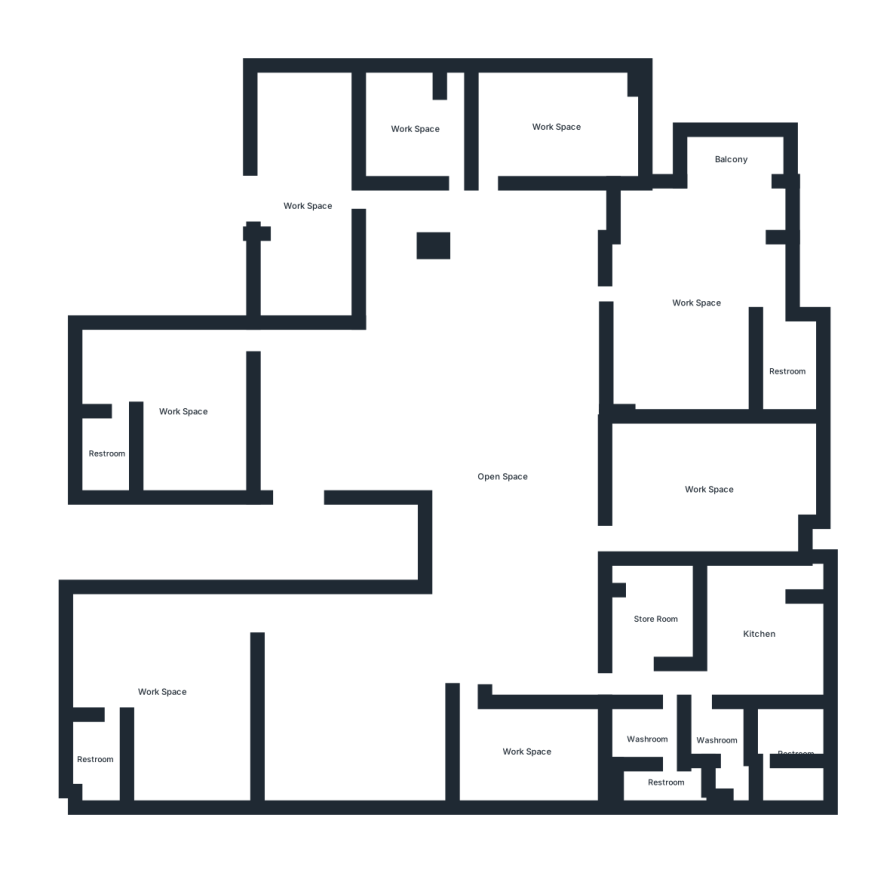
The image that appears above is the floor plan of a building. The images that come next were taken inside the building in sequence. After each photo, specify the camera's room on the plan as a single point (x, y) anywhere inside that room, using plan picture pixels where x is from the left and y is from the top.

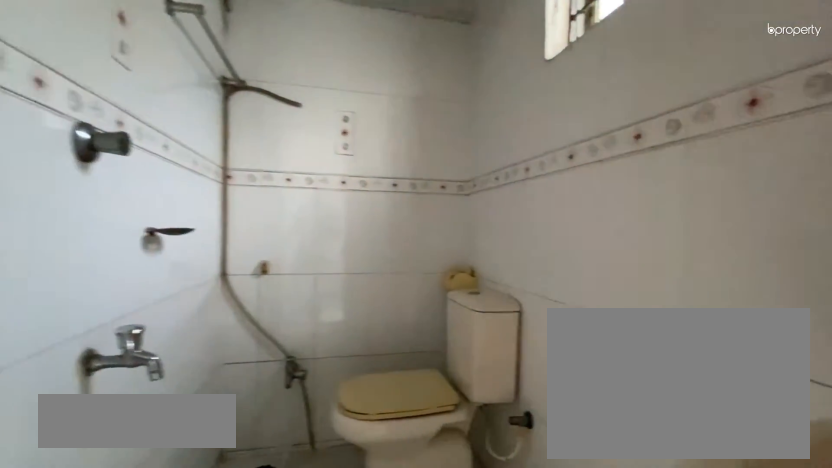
(112, 454)
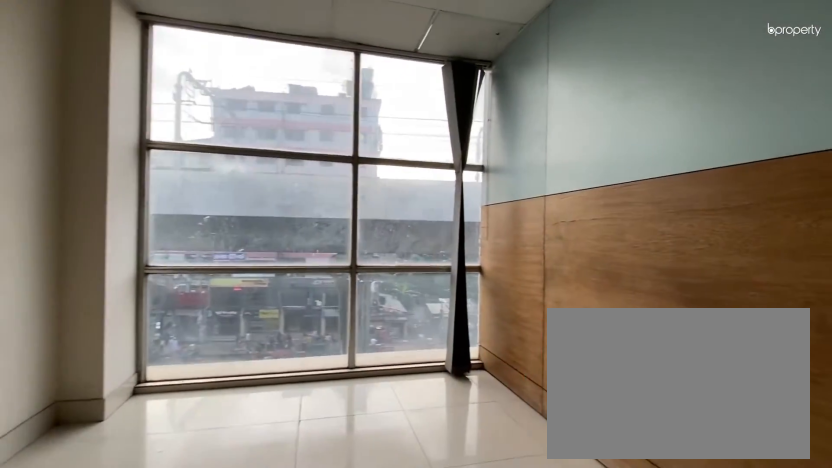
(306, 202)
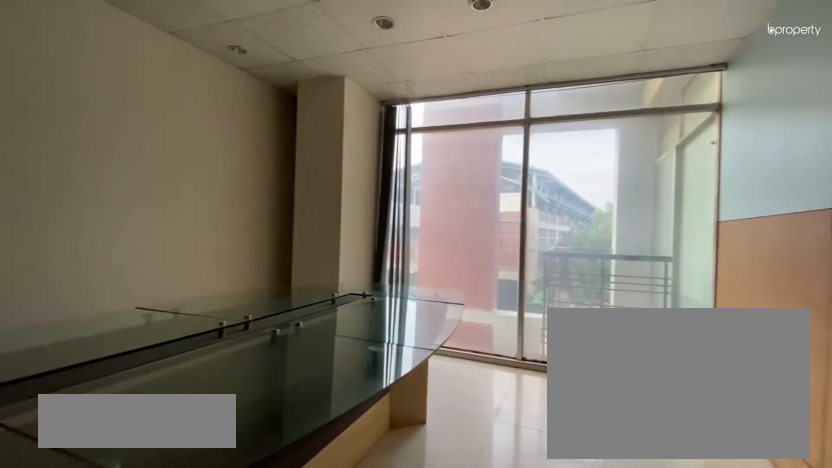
(561, 124)
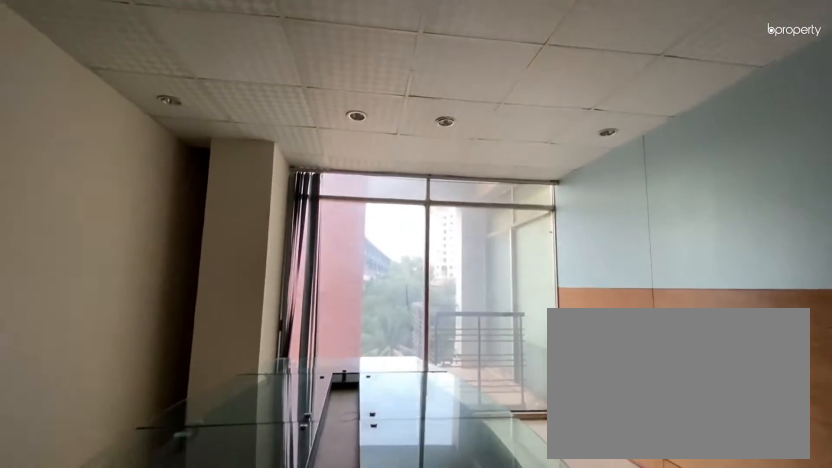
(561, 124)
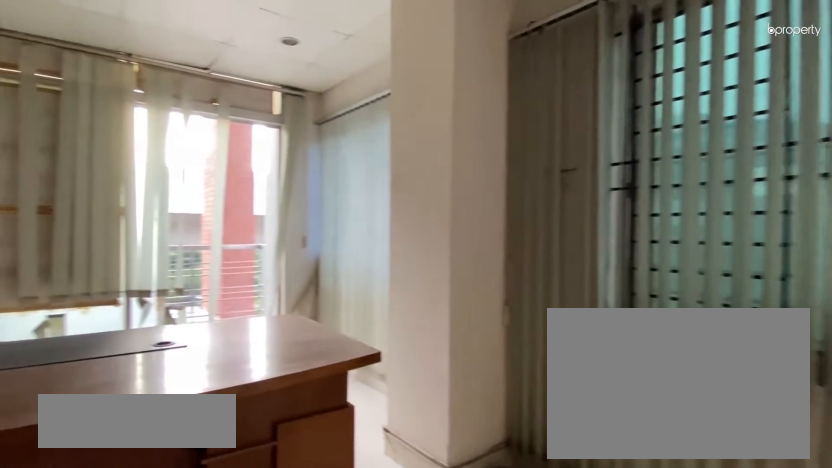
(700, 300)
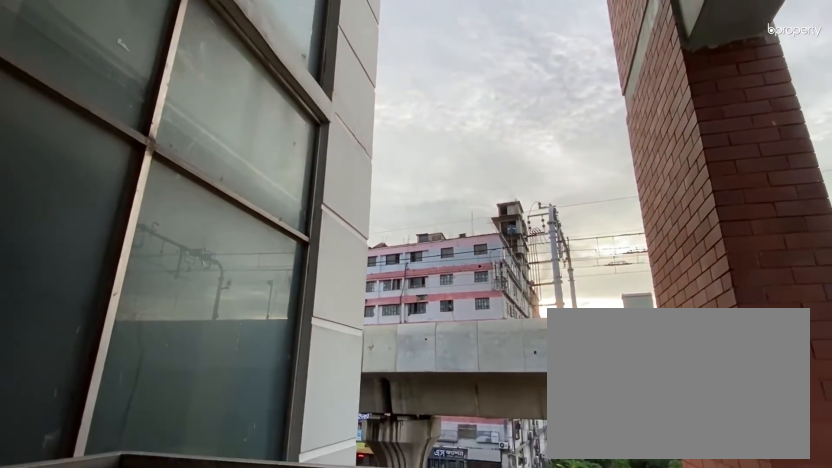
(729, 161)
